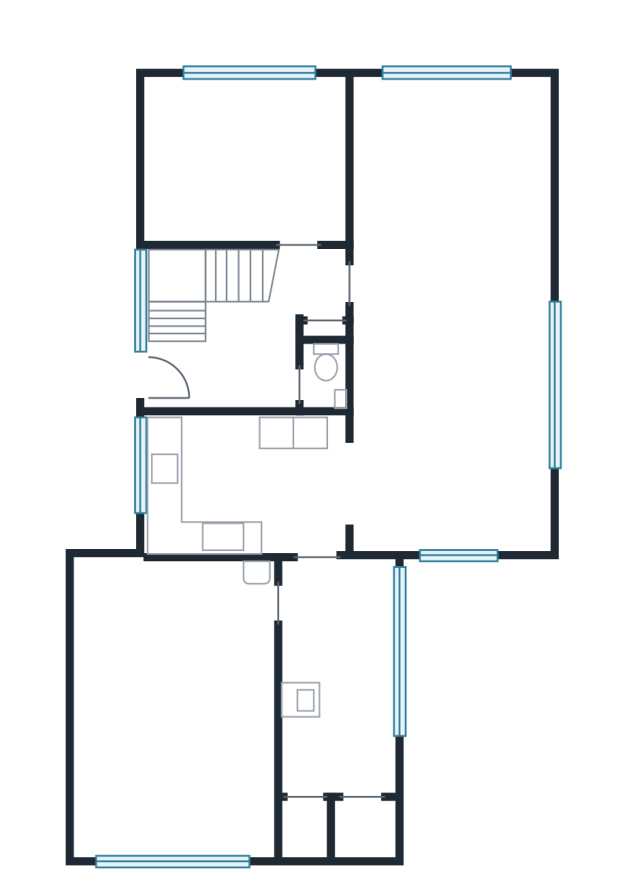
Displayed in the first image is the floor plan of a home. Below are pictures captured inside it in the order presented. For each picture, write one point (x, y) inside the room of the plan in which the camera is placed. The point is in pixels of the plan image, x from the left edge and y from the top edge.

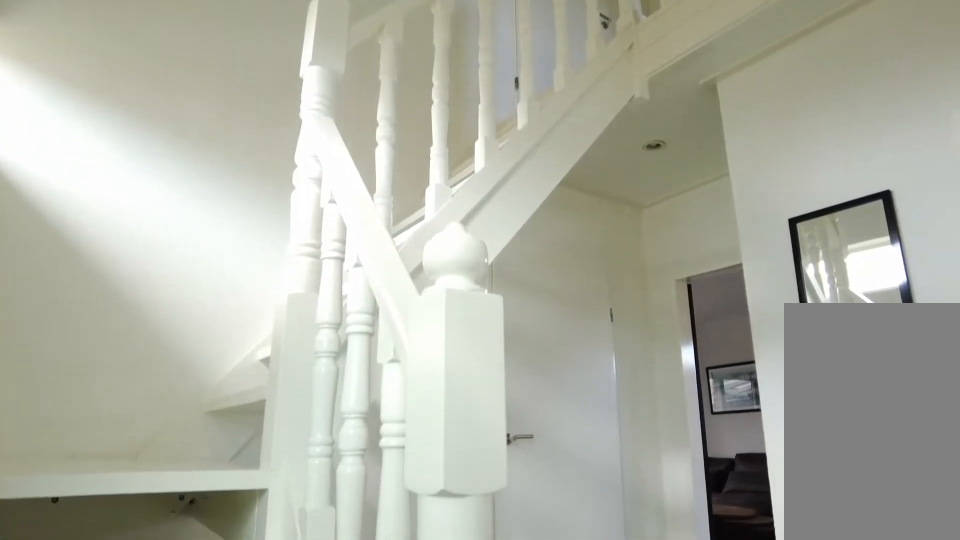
(251, 344)
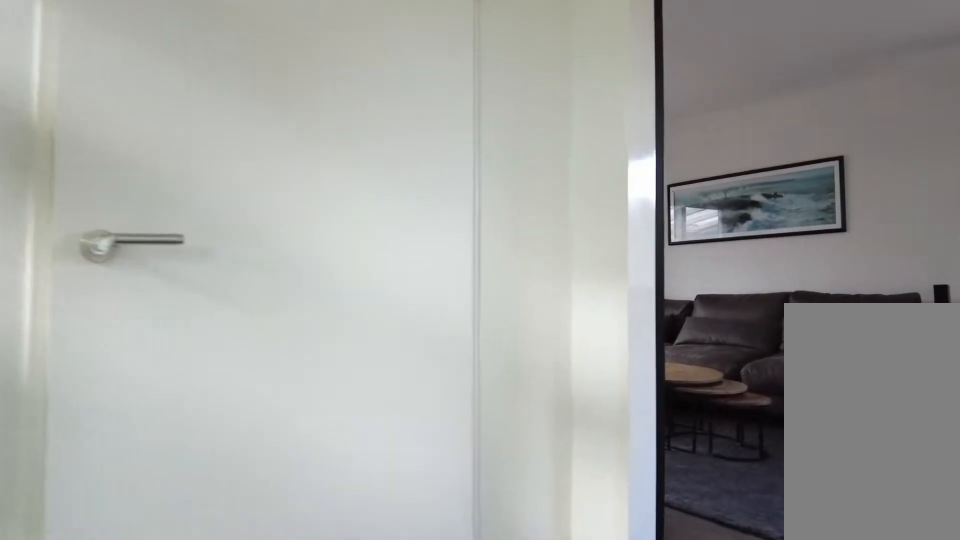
(251, 344)
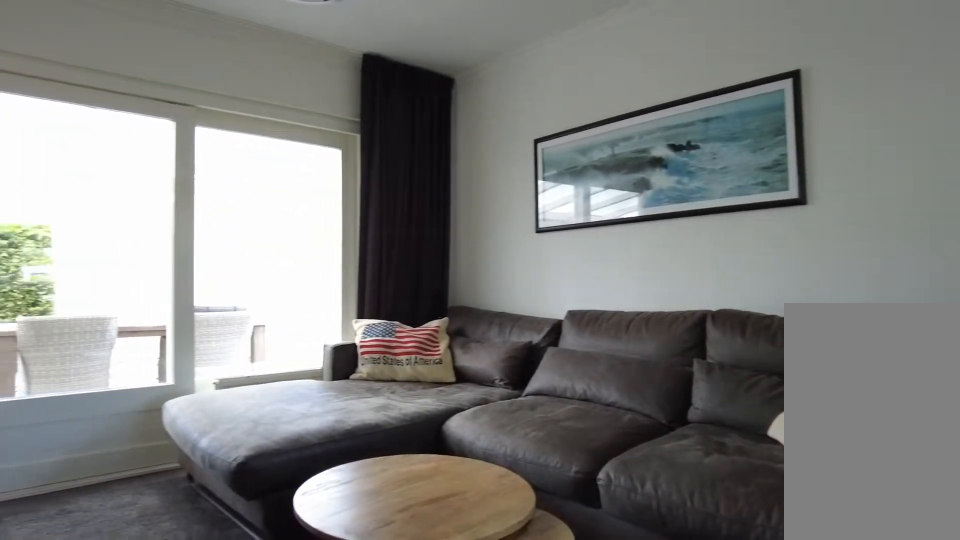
(421, 342)
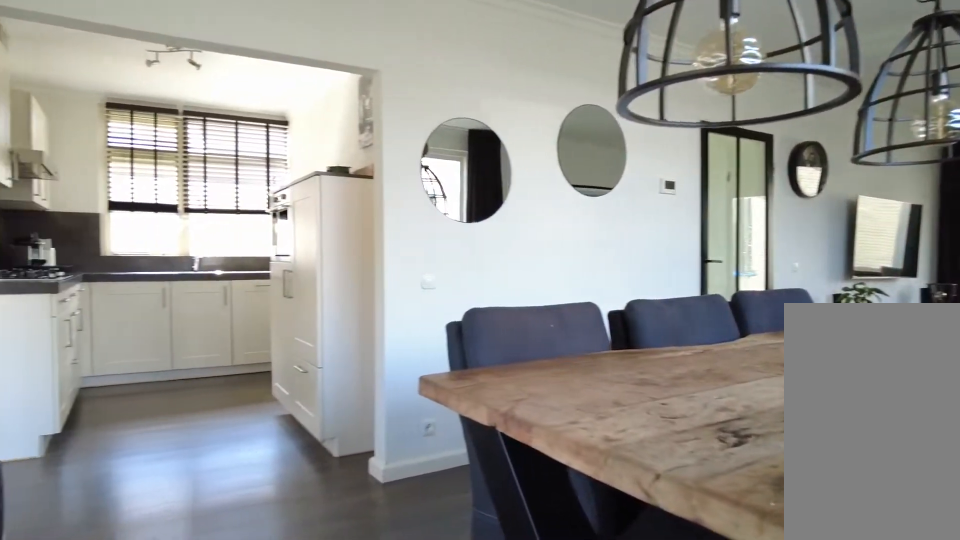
(420, 344)
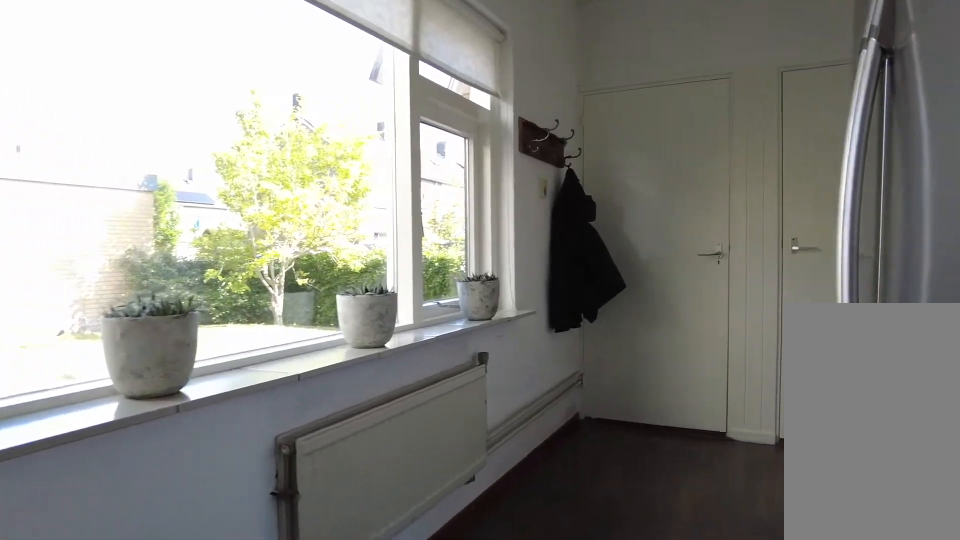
(339, 678)
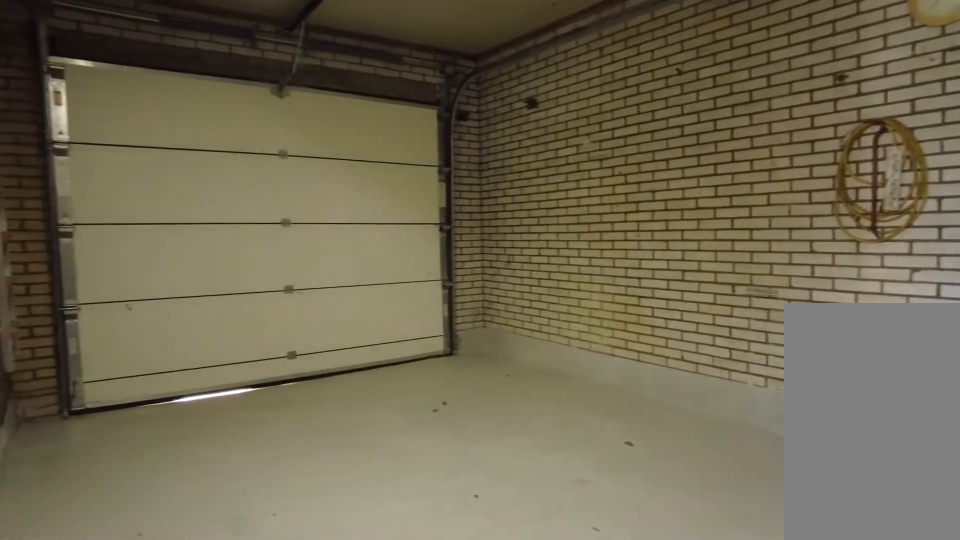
(174, 710)
